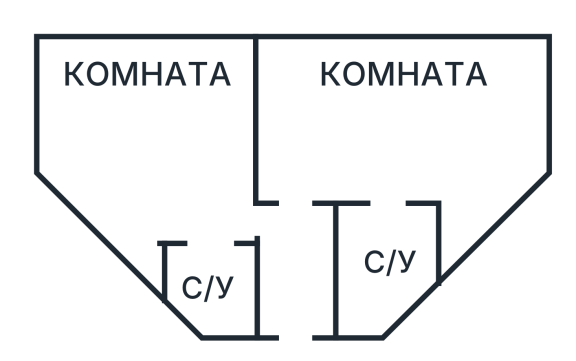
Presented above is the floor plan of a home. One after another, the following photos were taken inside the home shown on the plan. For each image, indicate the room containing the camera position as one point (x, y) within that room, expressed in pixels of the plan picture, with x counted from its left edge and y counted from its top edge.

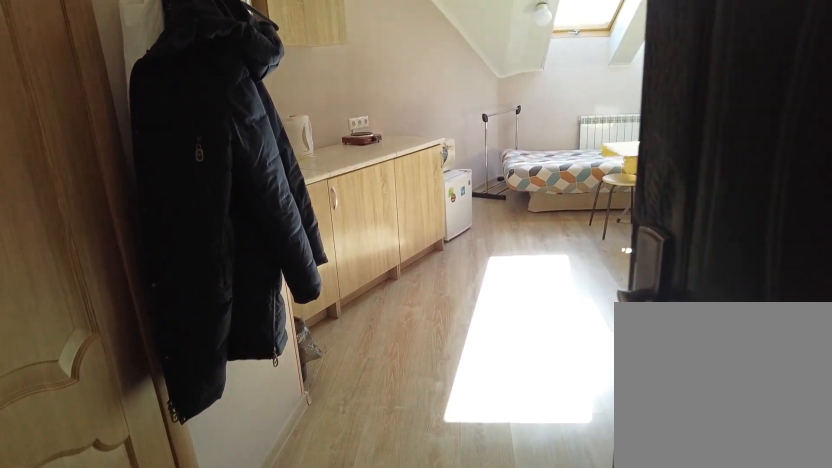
(277, 230)
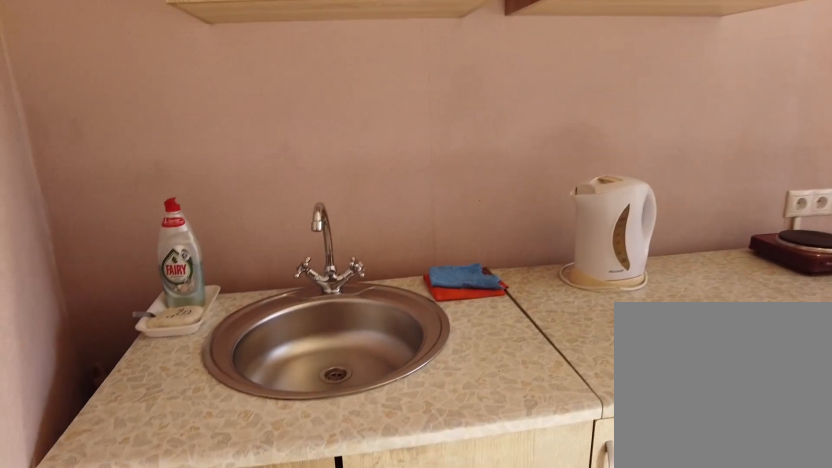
(188, 193)
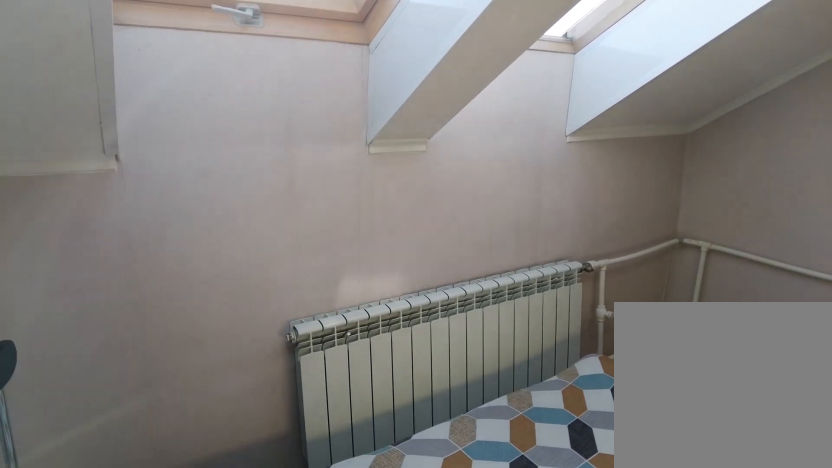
(188, 193)
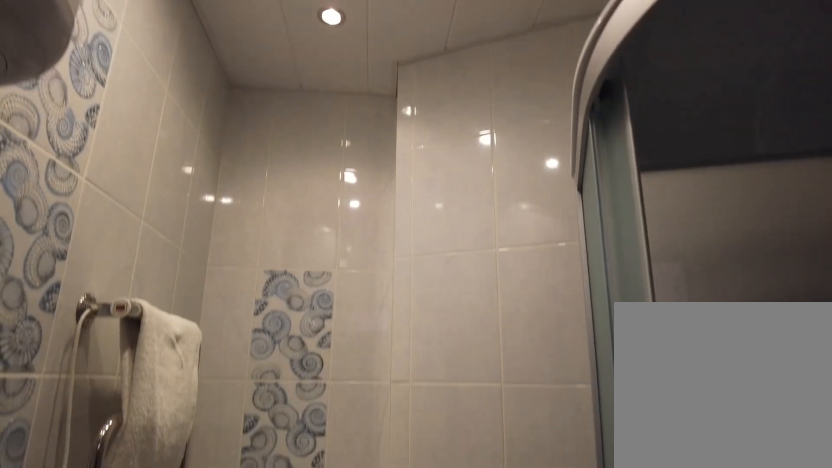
(222, 275)
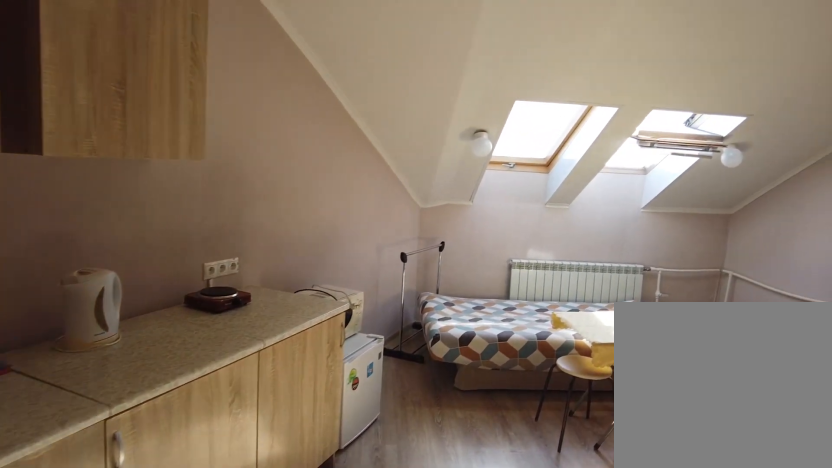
(194, 212)
